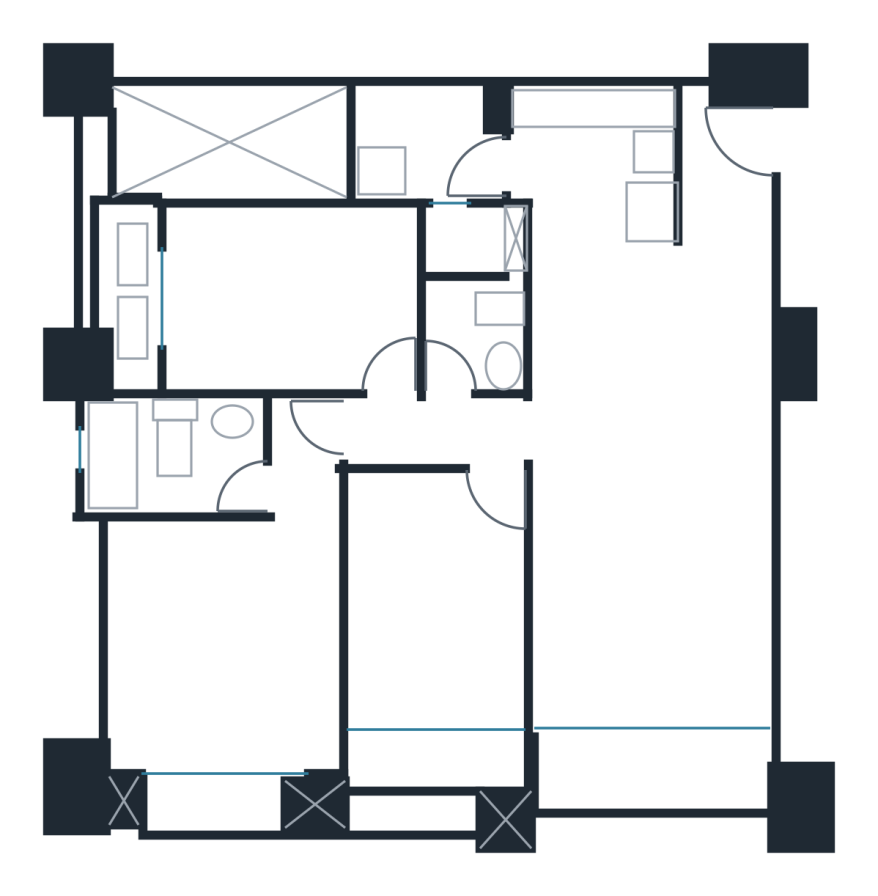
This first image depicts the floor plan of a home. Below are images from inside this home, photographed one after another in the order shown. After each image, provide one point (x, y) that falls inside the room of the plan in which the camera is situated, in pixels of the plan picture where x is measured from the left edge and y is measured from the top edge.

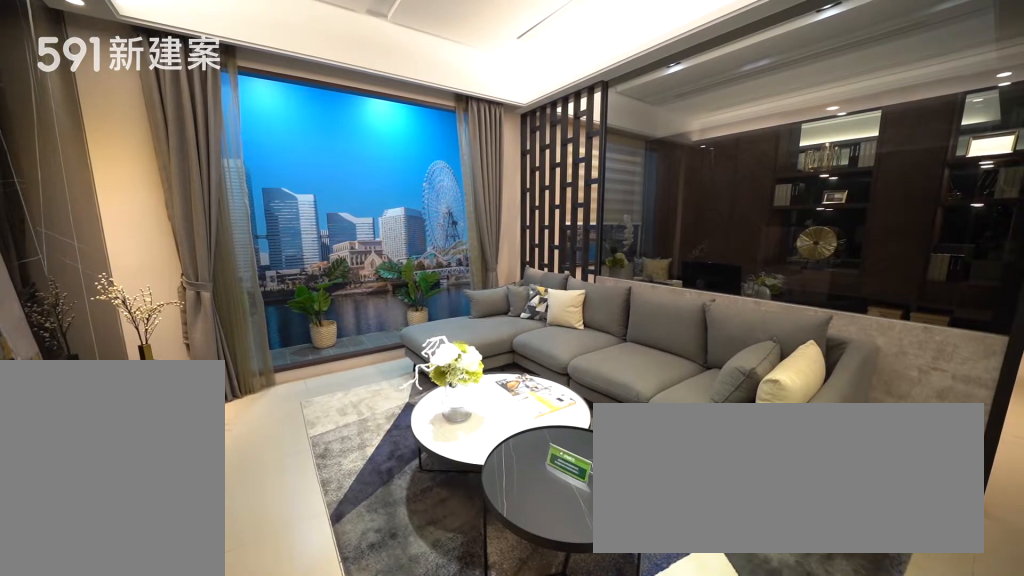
(648, 599)
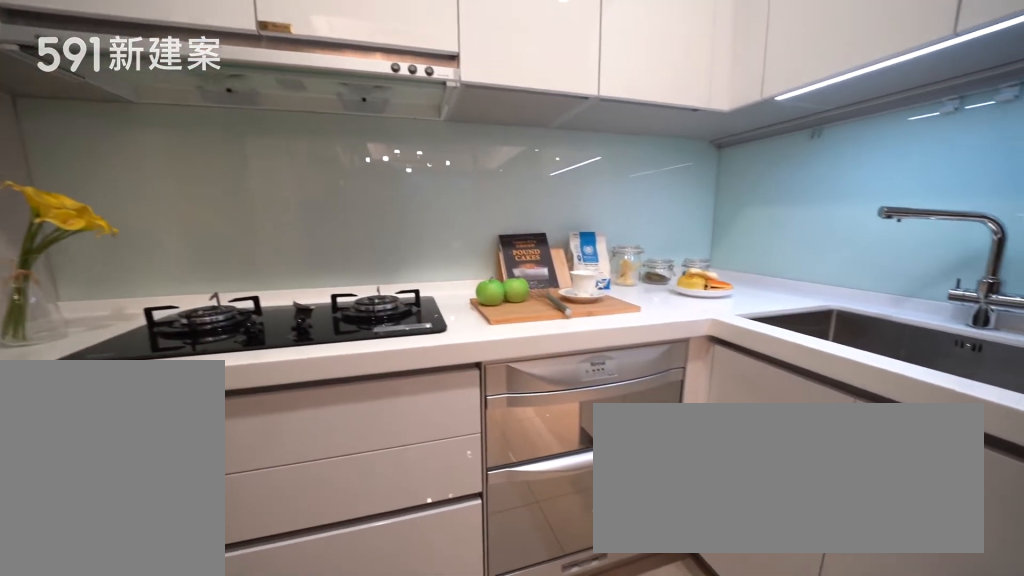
(596, 154)
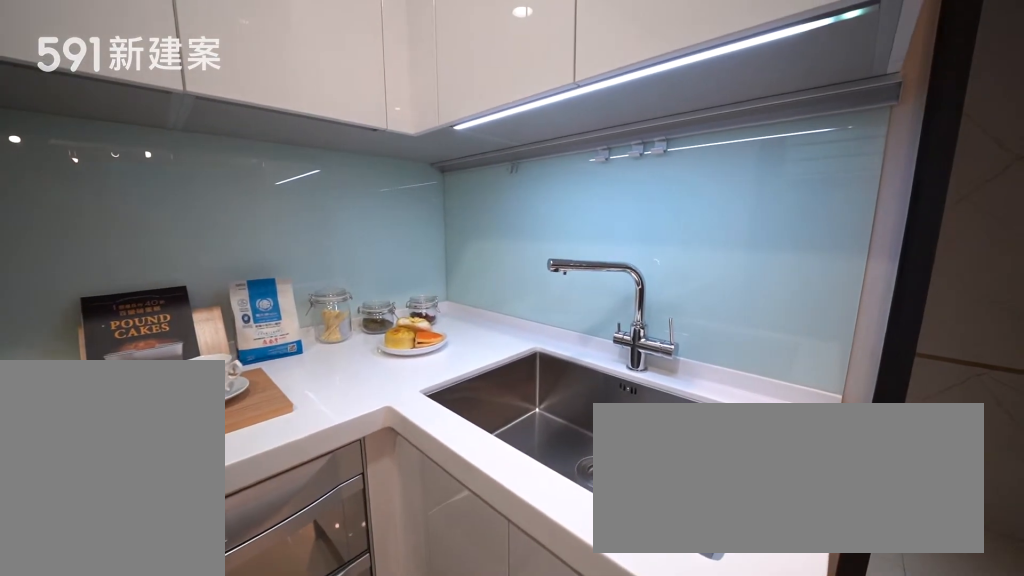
(596, 154)
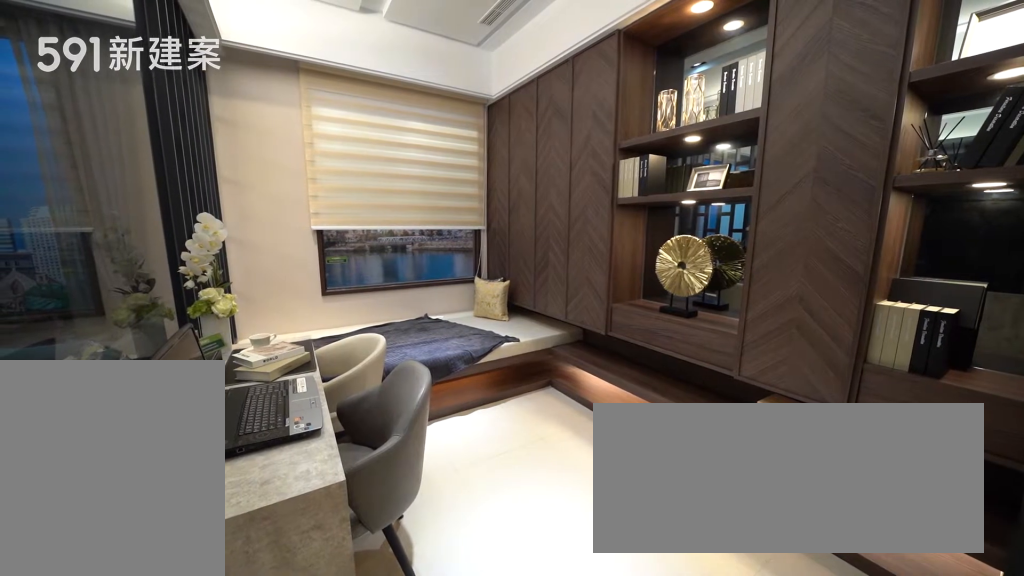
(437, 602)
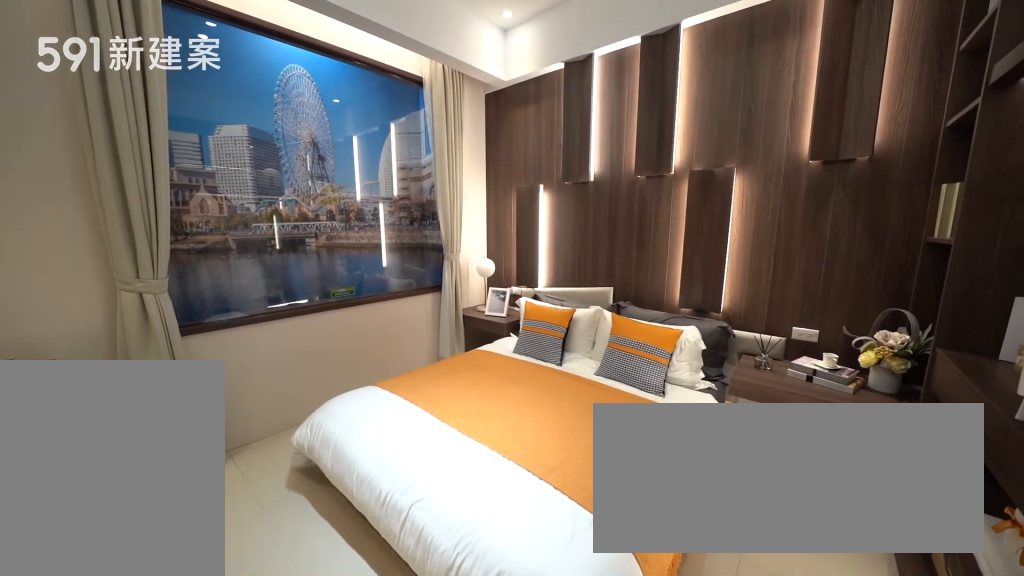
(226, 652)
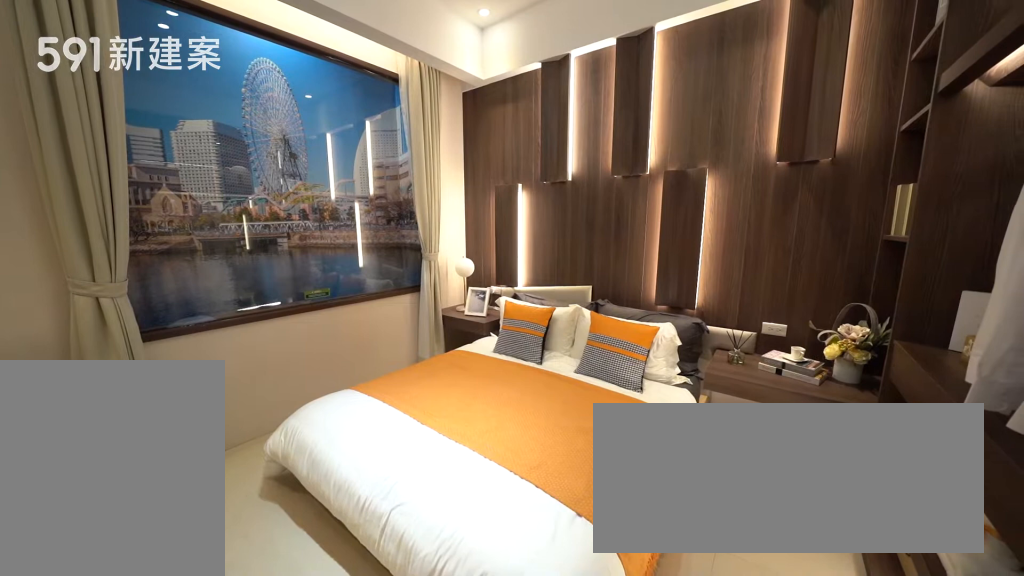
(226, 652)
